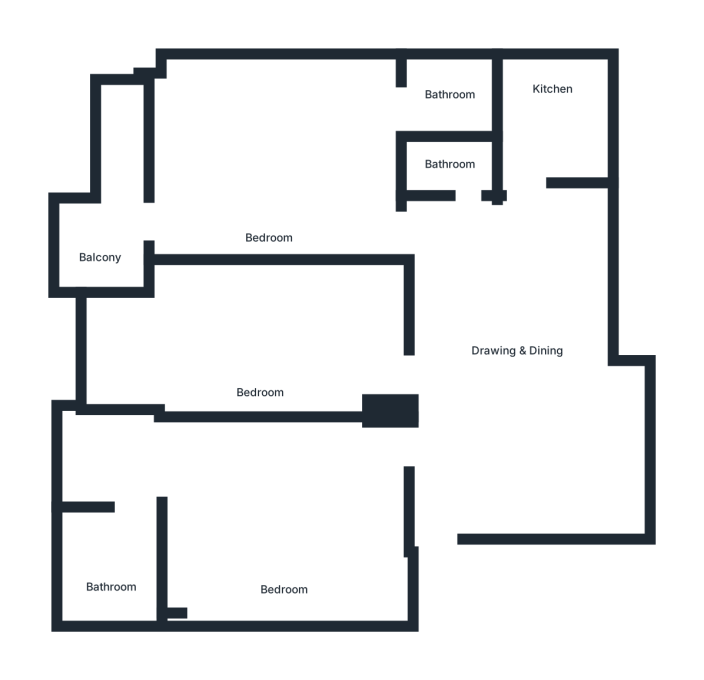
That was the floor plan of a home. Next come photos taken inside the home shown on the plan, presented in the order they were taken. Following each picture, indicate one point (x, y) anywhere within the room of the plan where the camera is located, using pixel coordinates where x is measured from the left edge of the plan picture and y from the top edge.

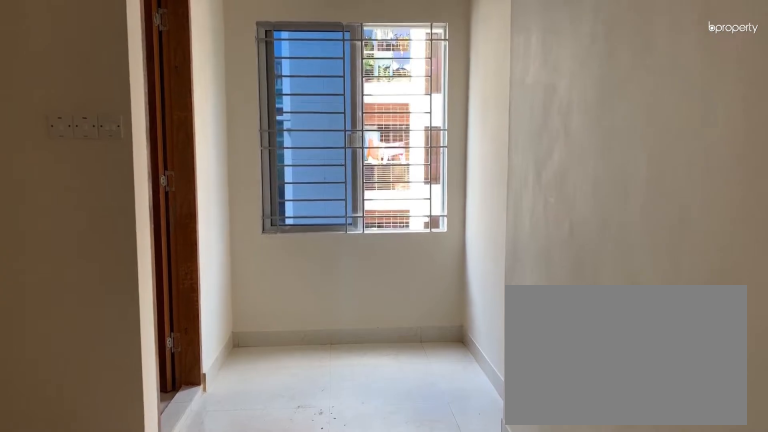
(284, 521)
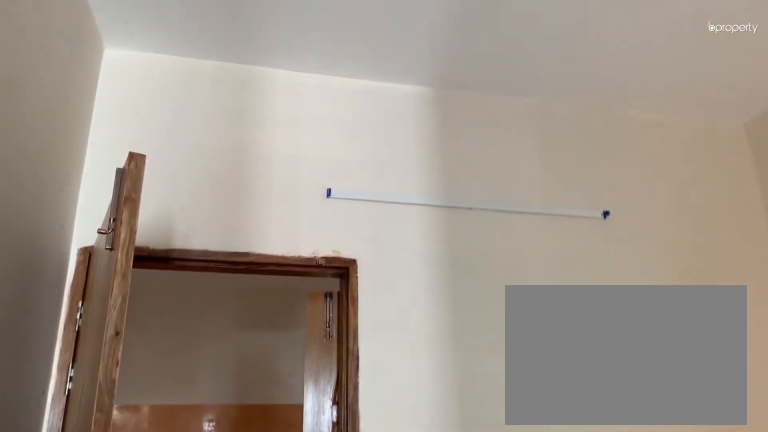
(284, 521)
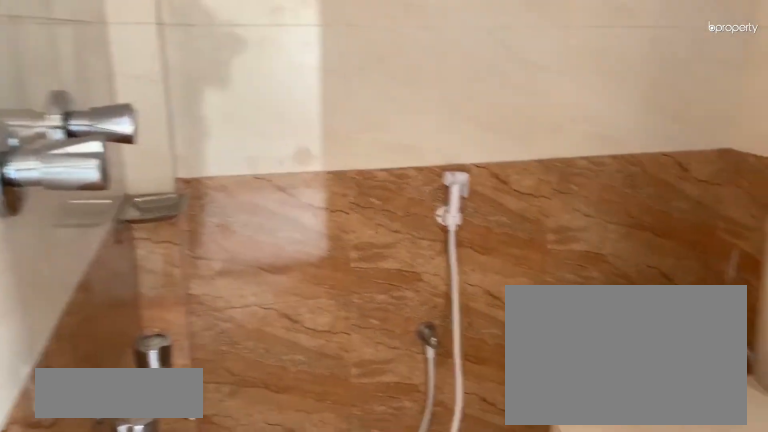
(109, 591)
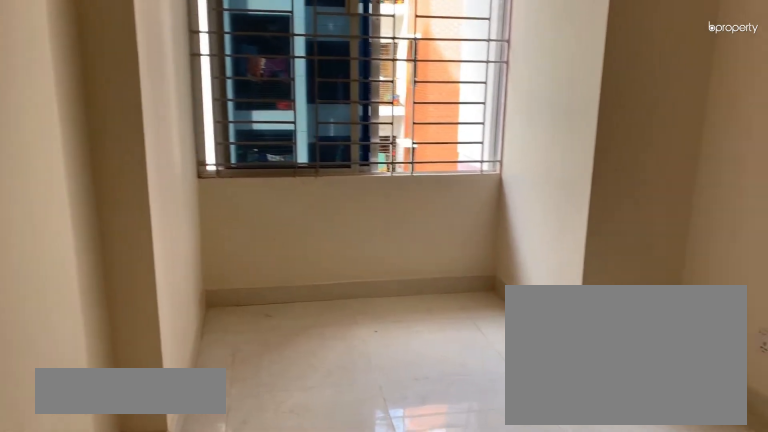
(271, 336)
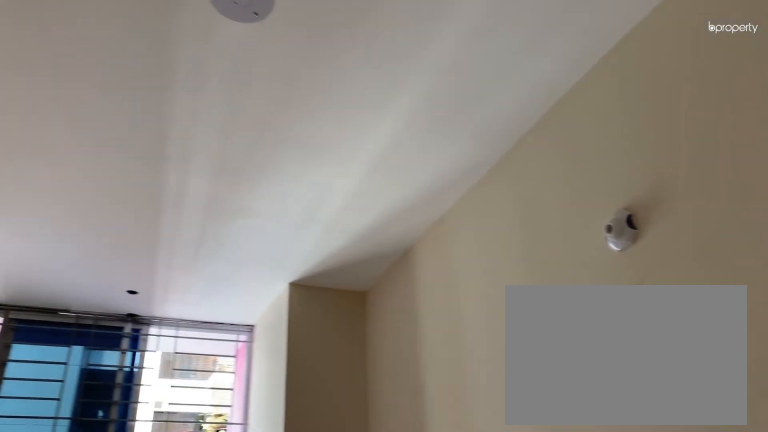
(271, 336)
